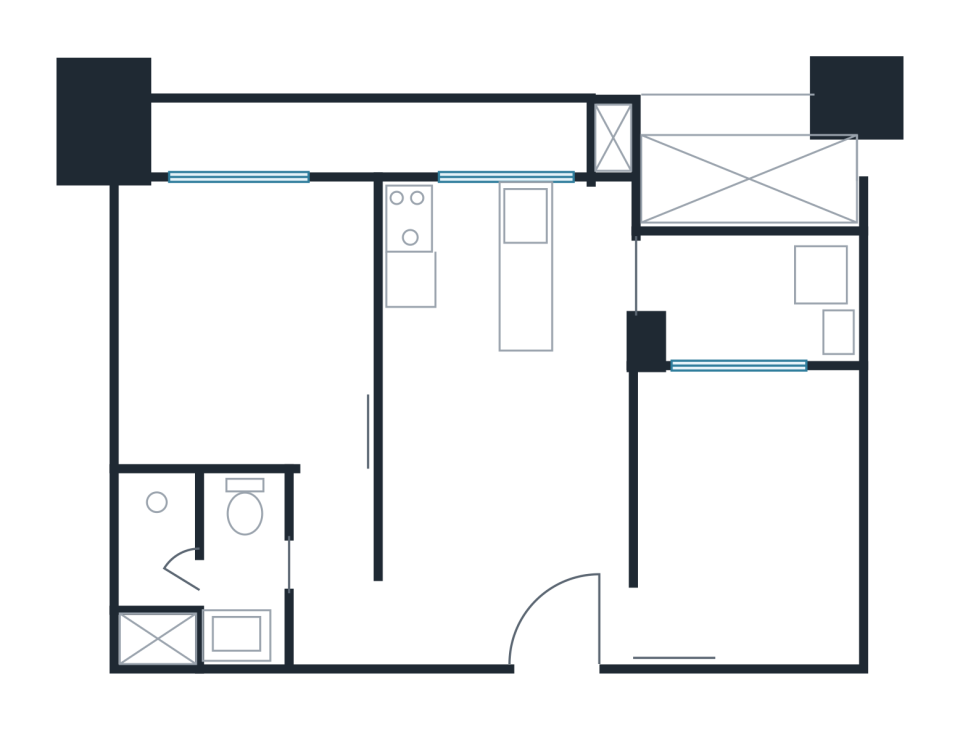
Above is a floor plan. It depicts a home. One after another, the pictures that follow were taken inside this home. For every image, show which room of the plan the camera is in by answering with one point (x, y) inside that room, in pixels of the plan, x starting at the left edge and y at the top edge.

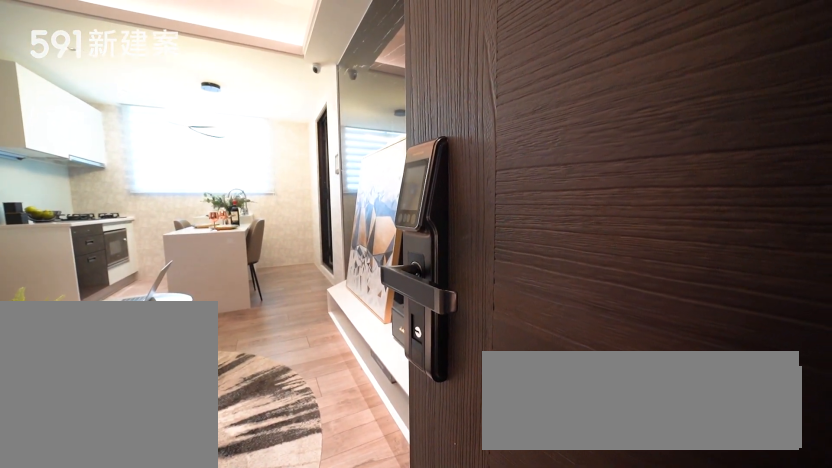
(568, 613)
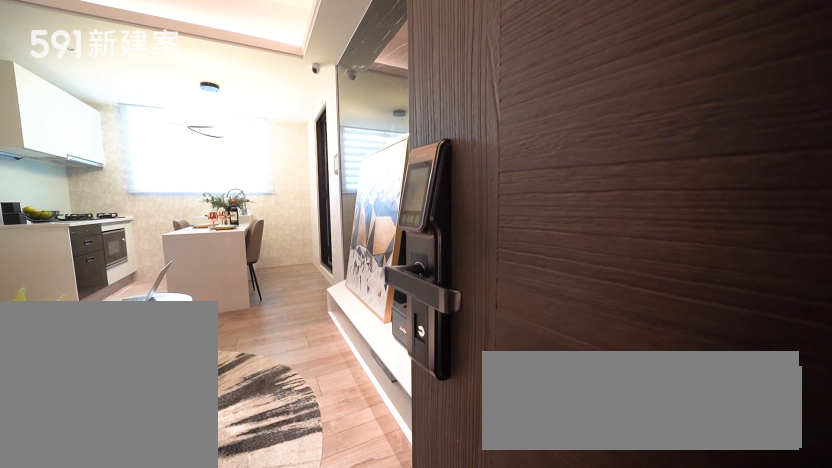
(568, 613)
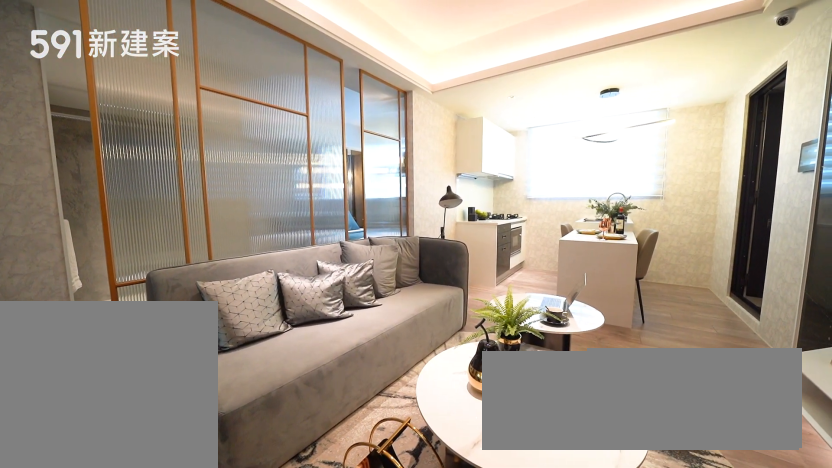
(504, 468)
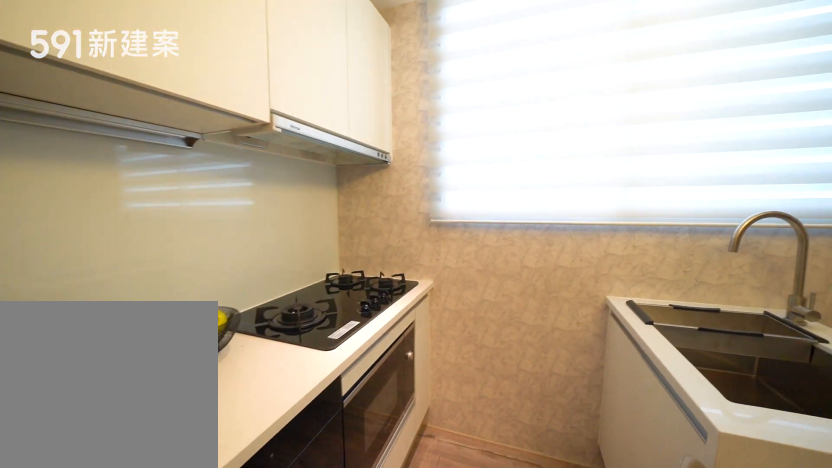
(456, 260)
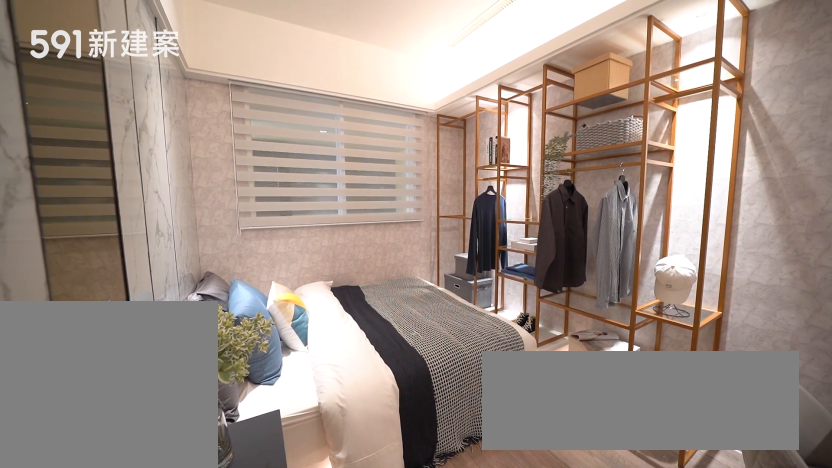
(754, 509)
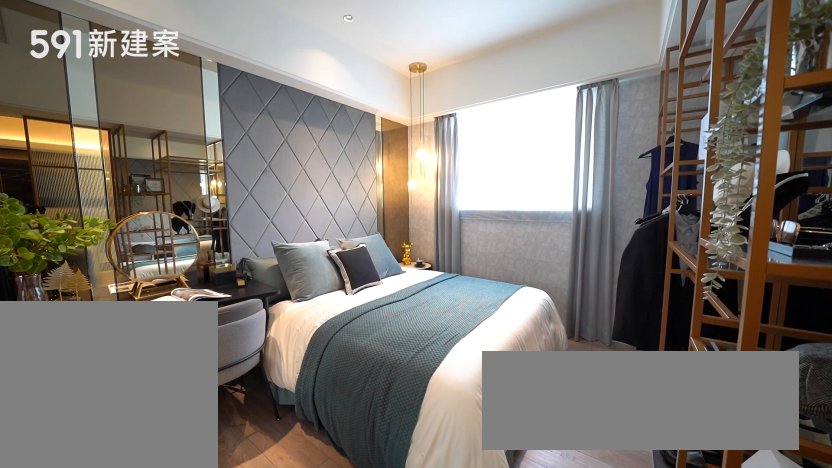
(245, 320)
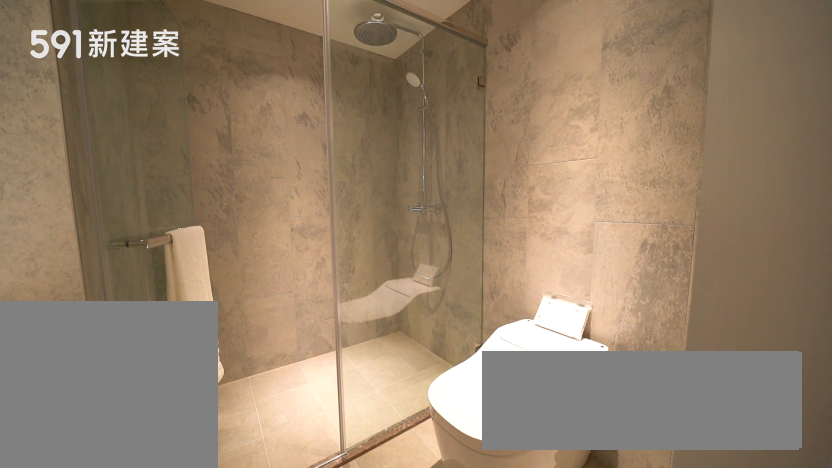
(199, 569)
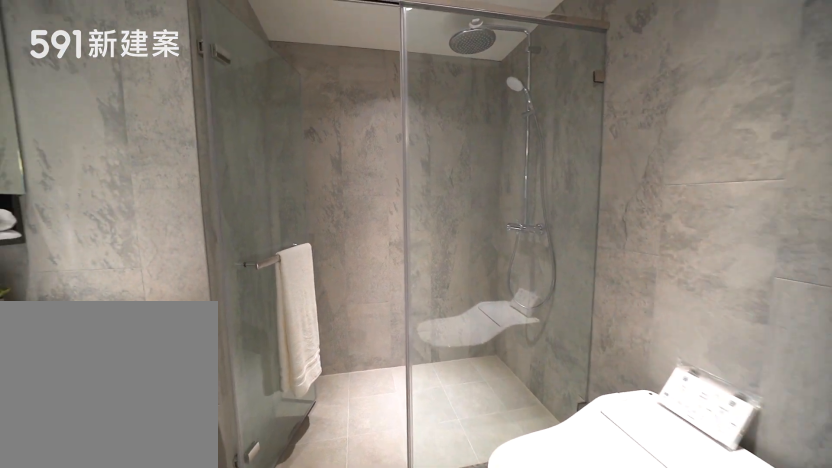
(199, 569)
